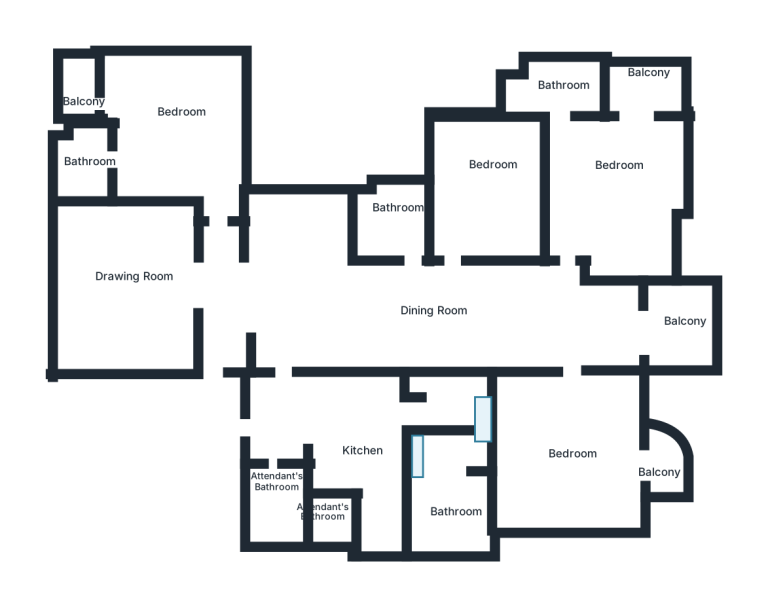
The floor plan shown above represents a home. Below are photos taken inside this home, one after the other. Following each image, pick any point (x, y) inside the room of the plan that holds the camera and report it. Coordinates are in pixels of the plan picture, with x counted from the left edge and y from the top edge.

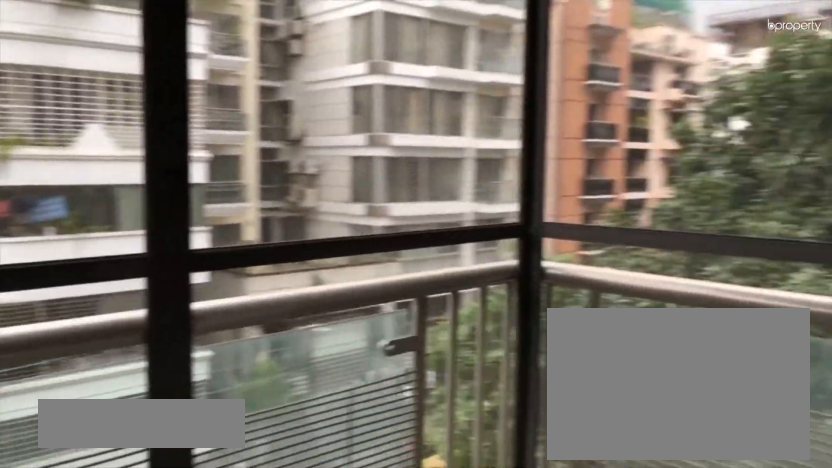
(680, 324)
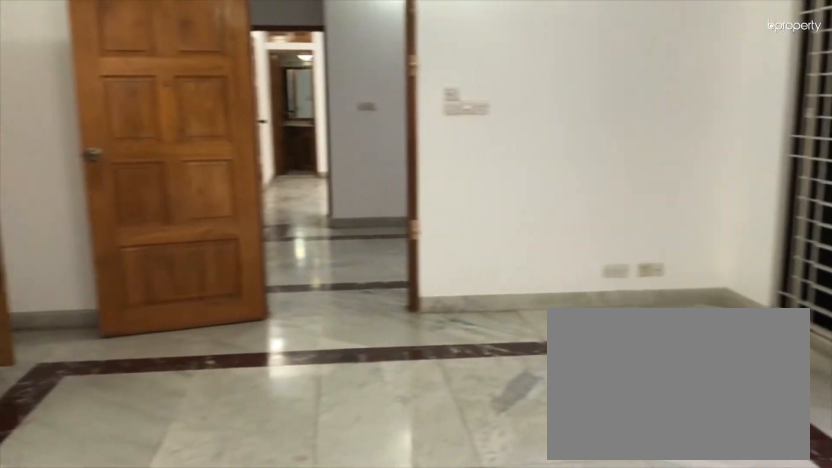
(578, 452)
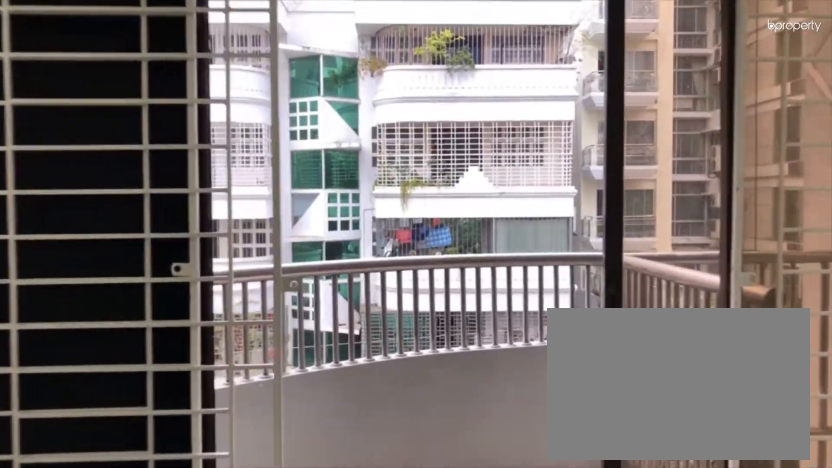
(661, 461)
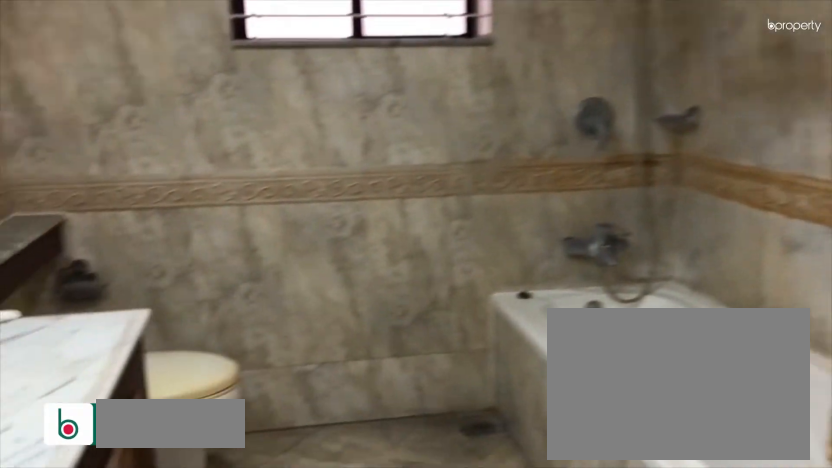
(447, 511)
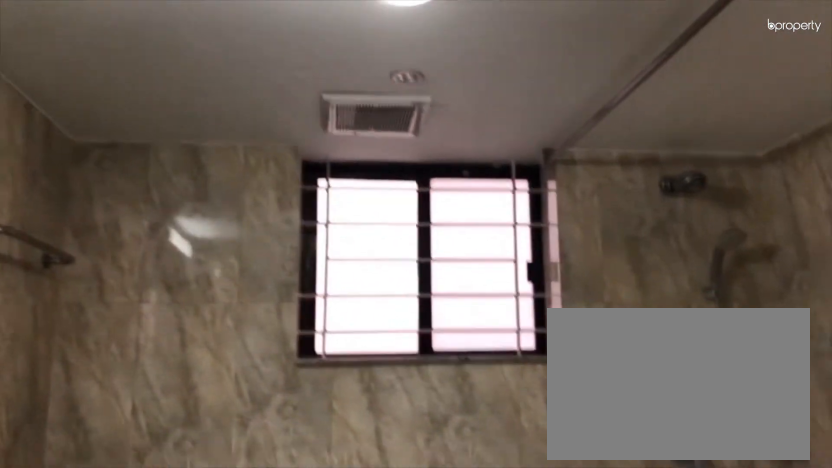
(447, 511)
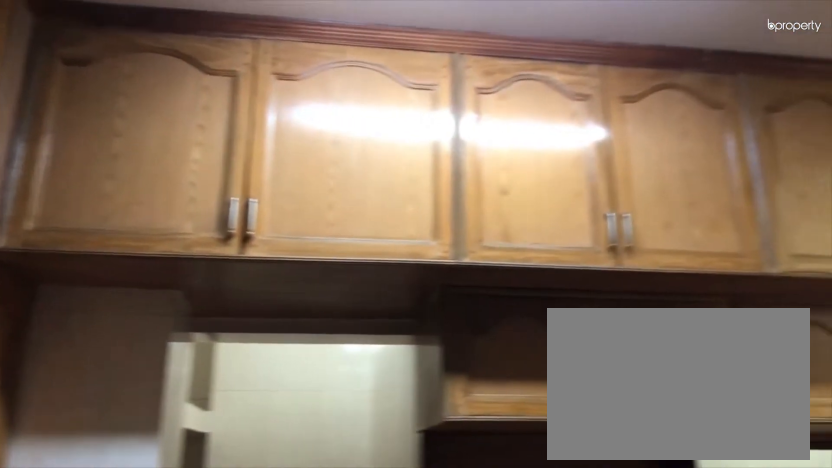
(353, 432)
